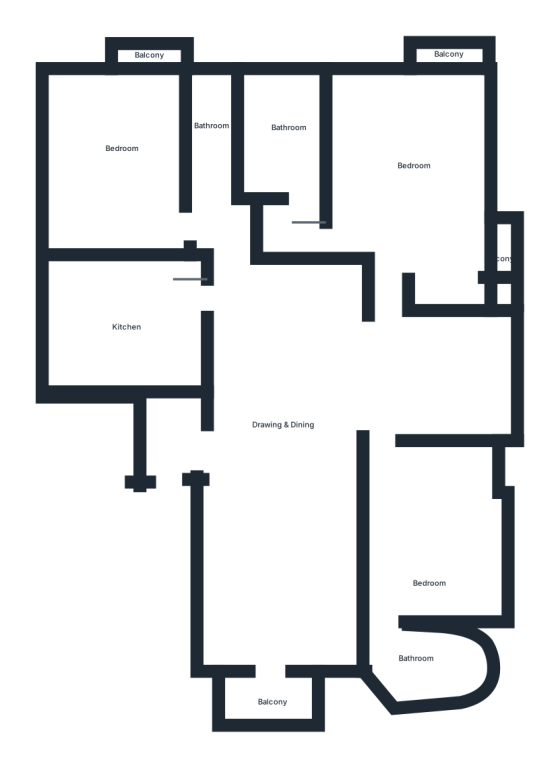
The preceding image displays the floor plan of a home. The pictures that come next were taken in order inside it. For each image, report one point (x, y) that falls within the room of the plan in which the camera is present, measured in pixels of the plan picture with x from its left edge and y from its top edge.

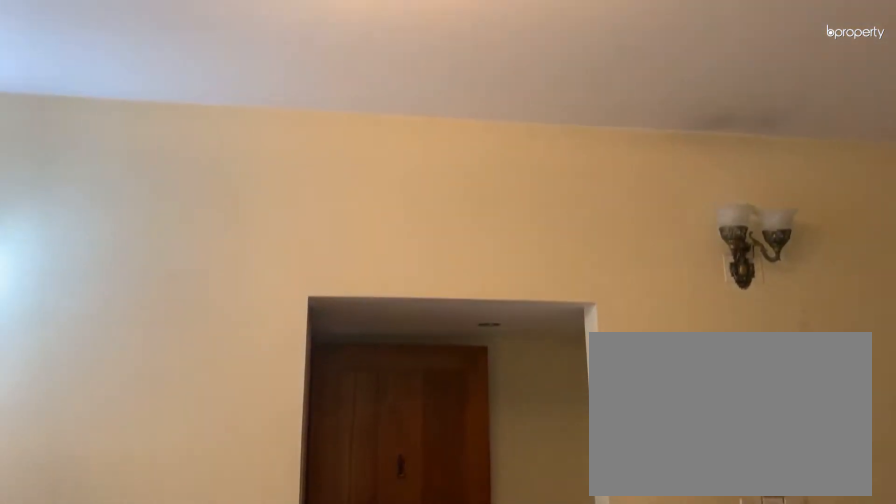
(284, 413)
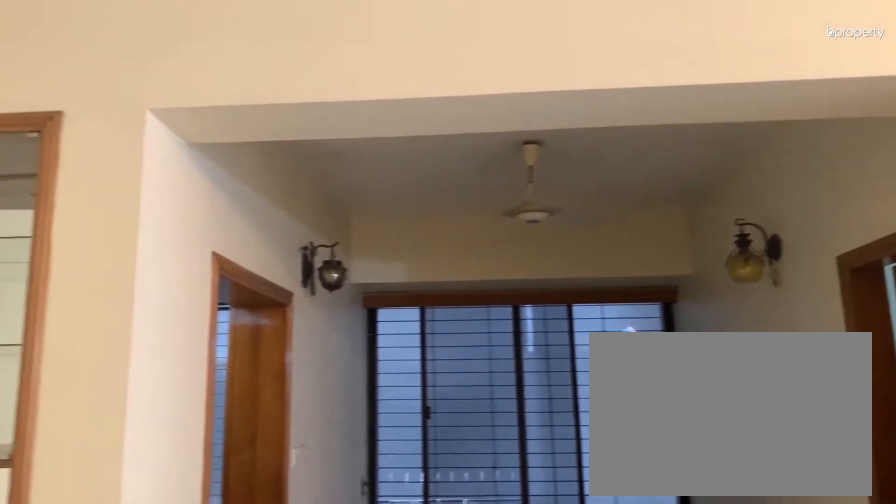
(284, 412)
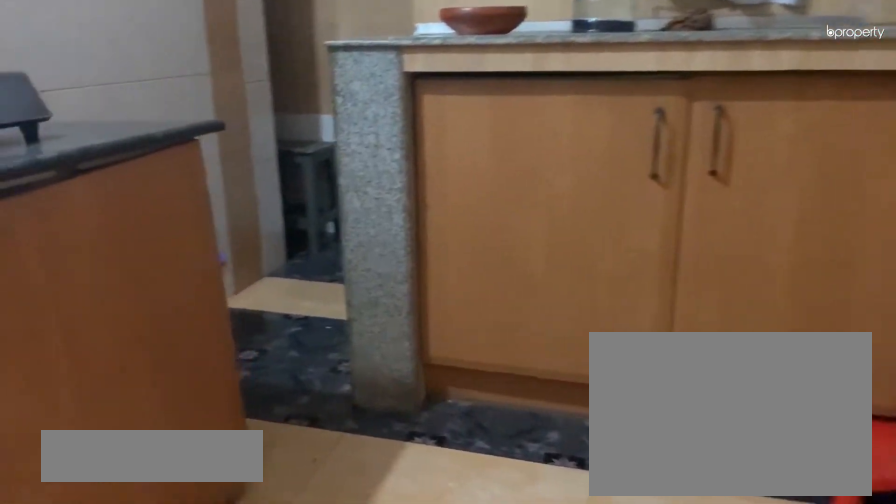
(123, 323)
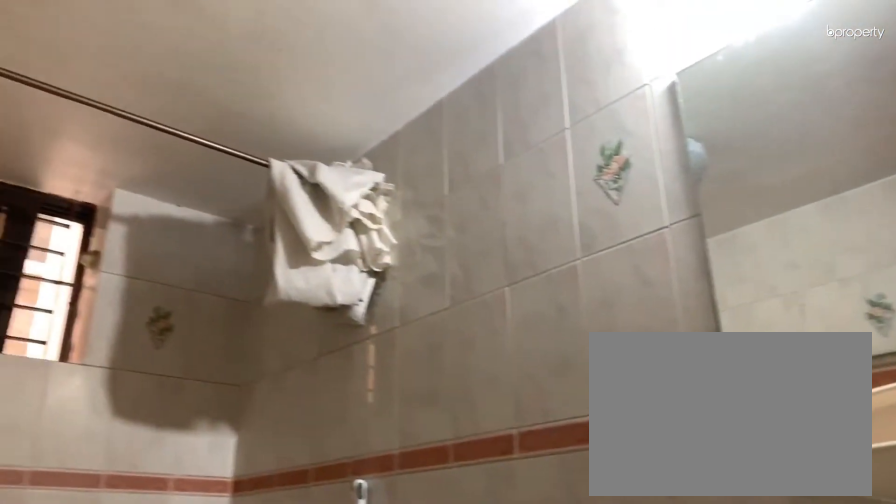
(217, 131)
